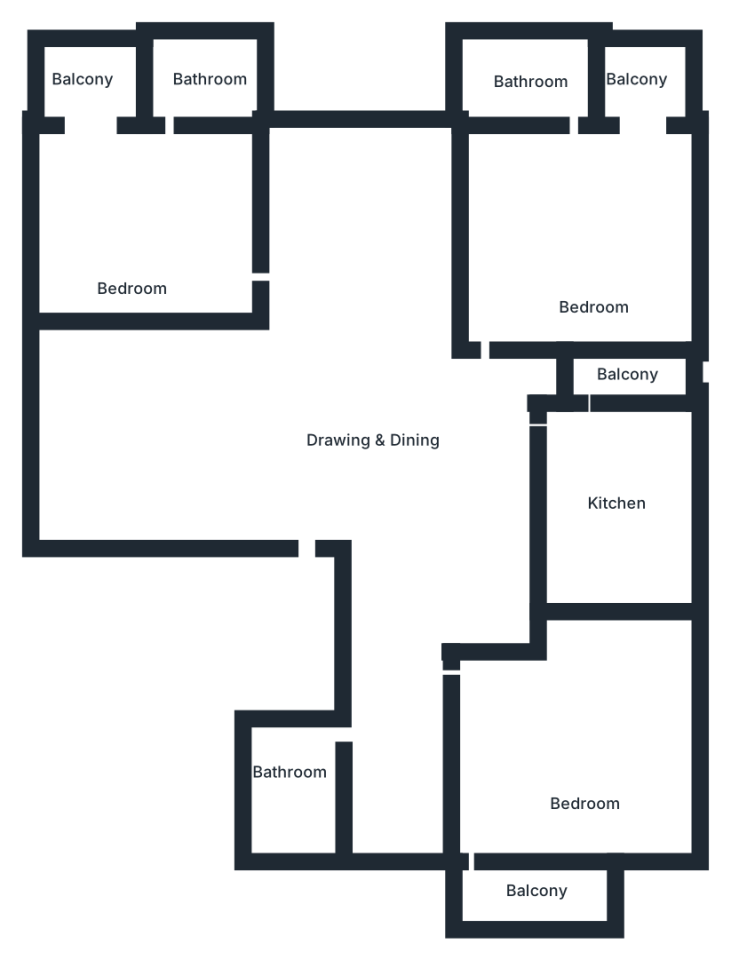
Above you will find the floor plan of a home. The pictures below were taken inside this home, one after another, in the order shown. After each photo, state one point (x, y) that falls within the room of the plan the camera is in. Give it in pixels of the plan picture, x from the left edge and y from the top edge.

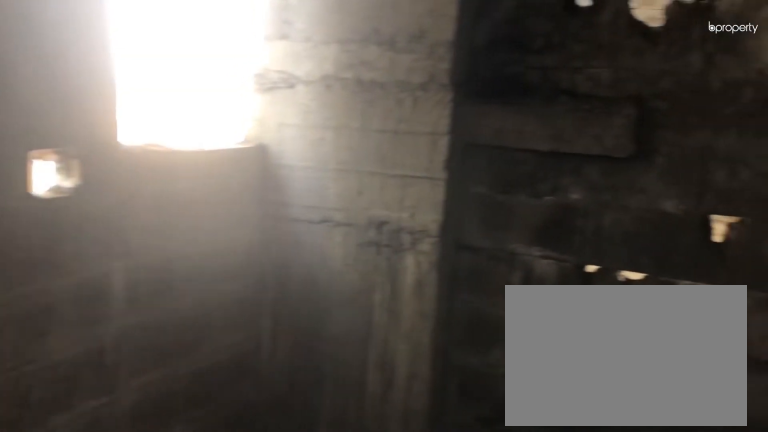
(293, 800)
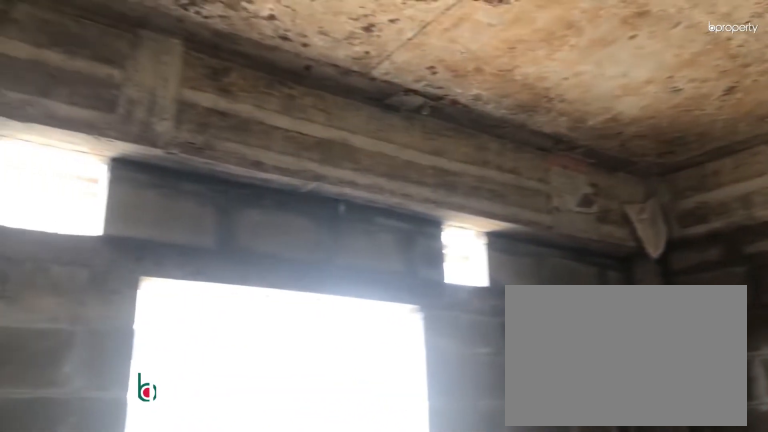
(639, 523)
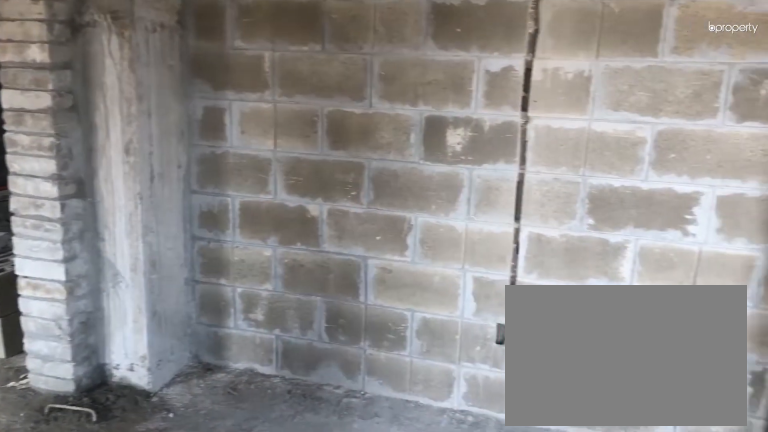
(133, 218)
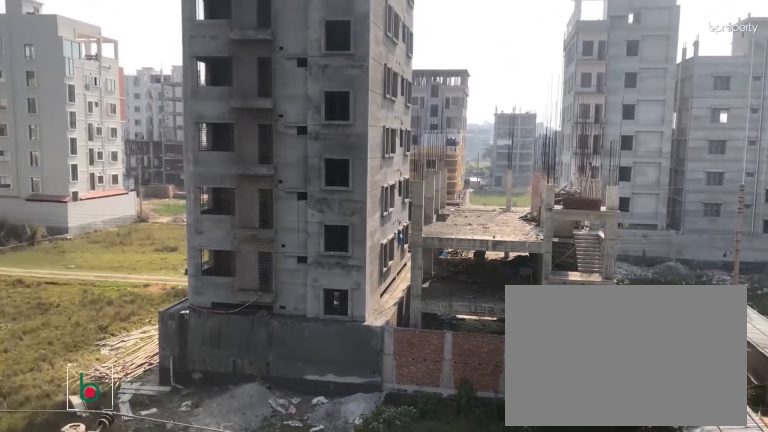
(85, 93)
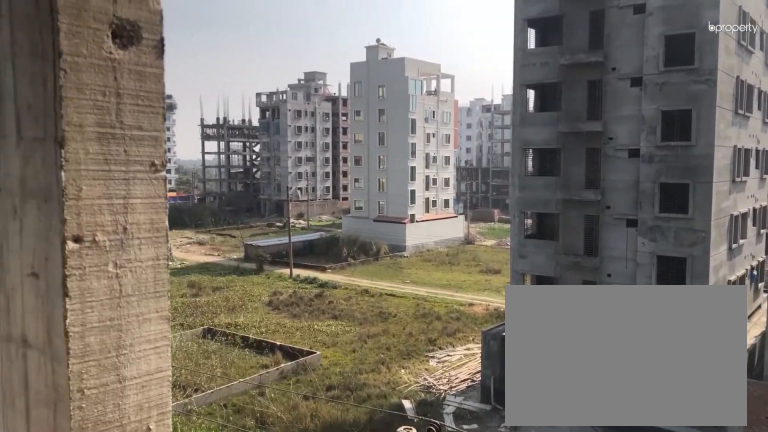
(85, 93)
